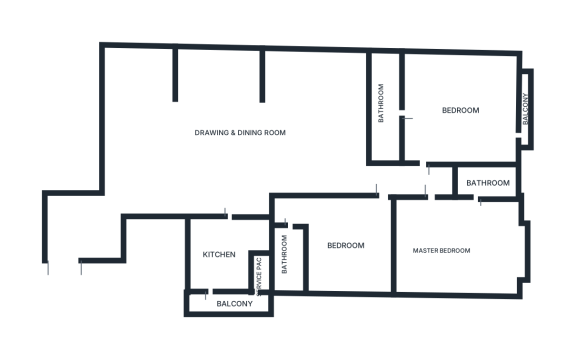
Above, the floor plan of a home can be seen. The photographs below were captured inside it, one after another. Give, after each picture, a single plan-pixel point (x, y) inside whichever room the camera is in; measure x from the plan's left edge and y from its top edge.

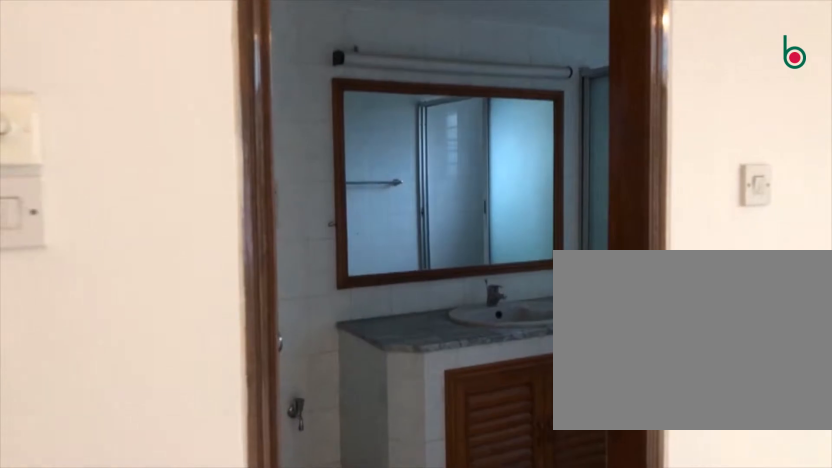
(476, 194)
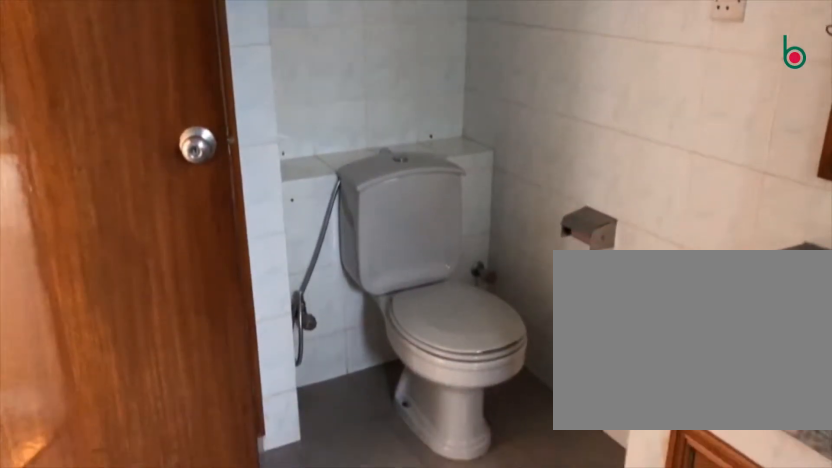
(486, 187)
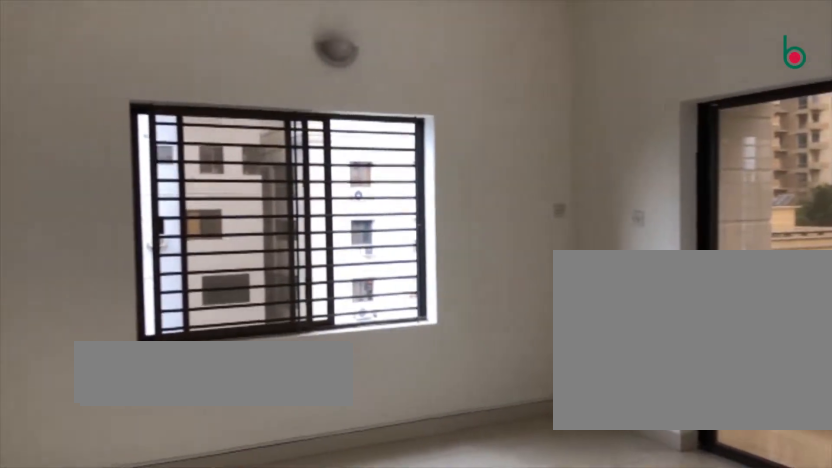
(448, 130)
